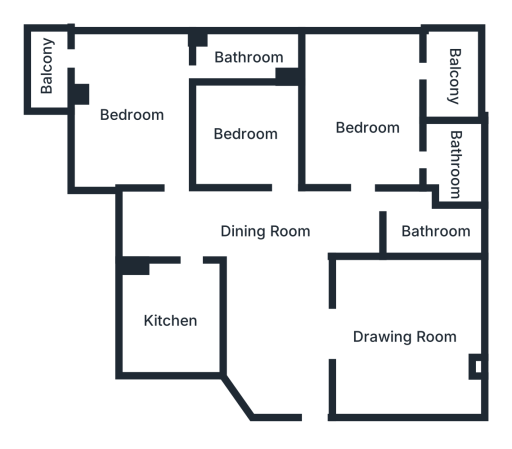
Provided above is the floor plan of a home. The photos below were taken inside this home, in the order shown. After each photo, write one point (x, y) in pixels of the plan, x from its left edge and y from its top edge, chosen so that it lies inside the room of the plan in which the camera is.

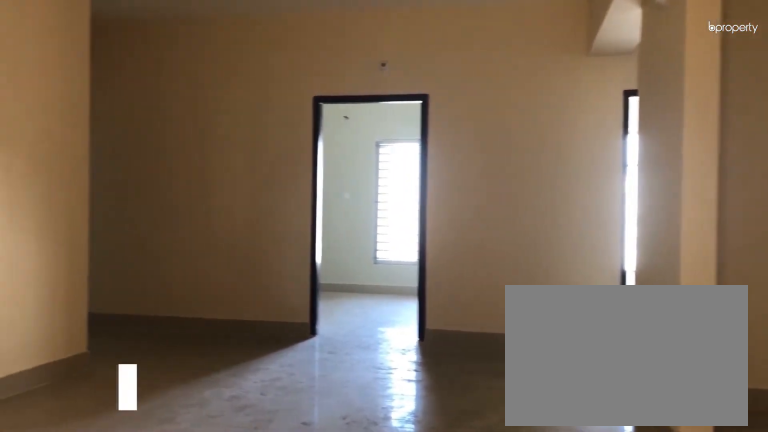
(269, 232)
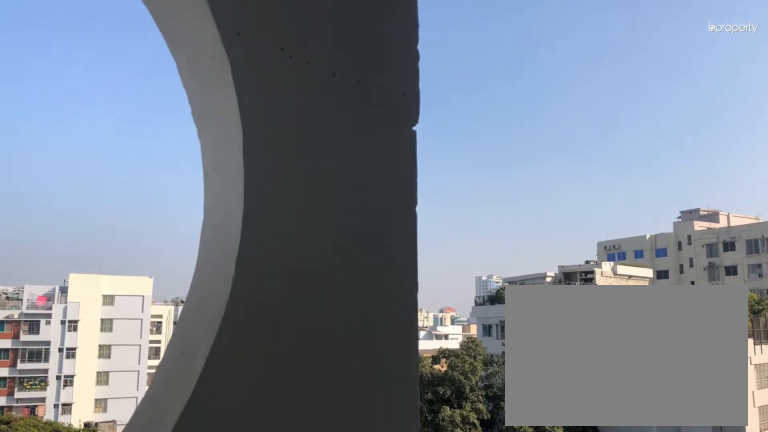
(454, 76)
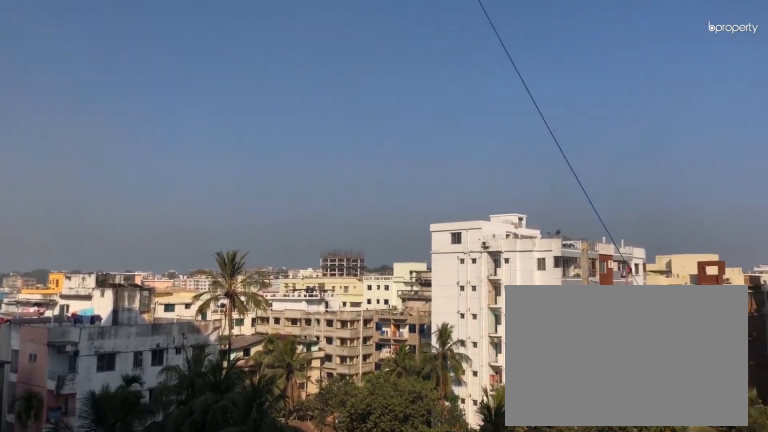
(46, 65)
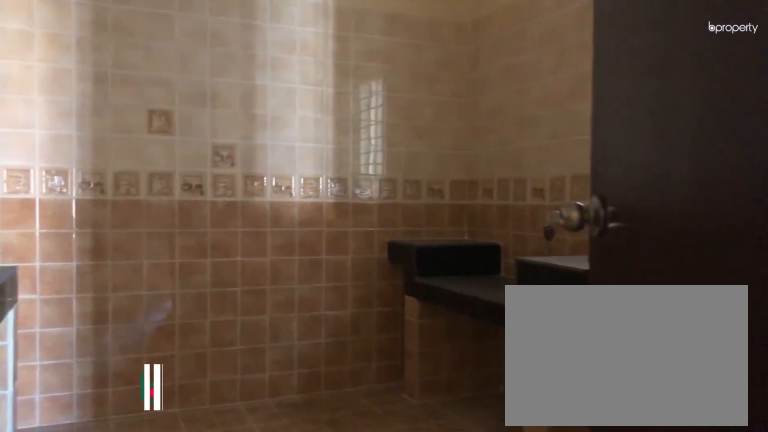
(171, 320)
